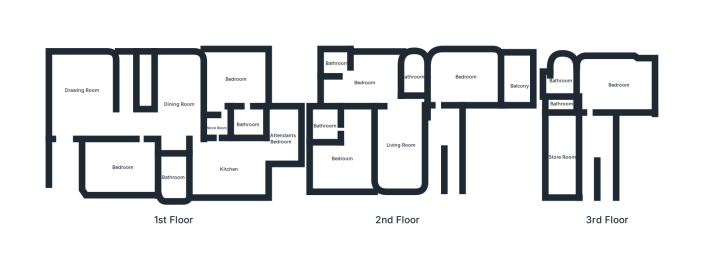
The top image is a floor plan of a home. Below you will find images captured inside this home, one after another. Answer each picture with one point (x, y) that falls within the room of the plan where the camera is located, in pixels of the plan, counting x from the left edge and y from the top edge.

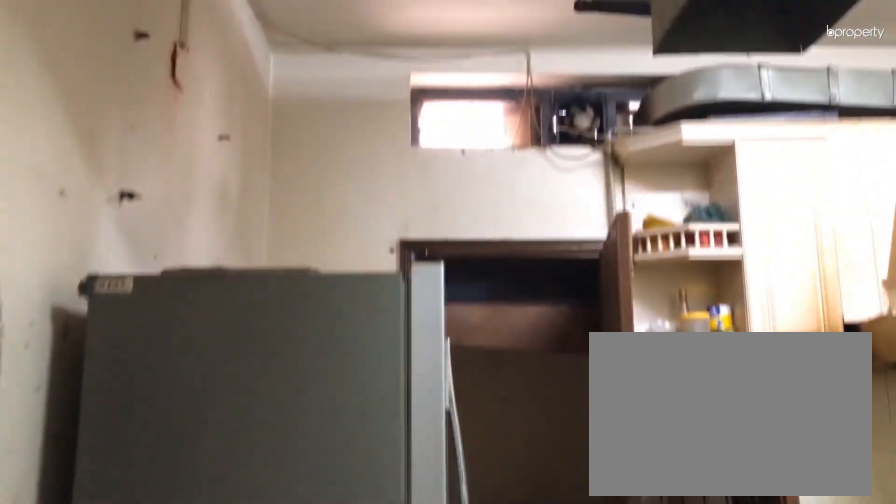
(227, 170)
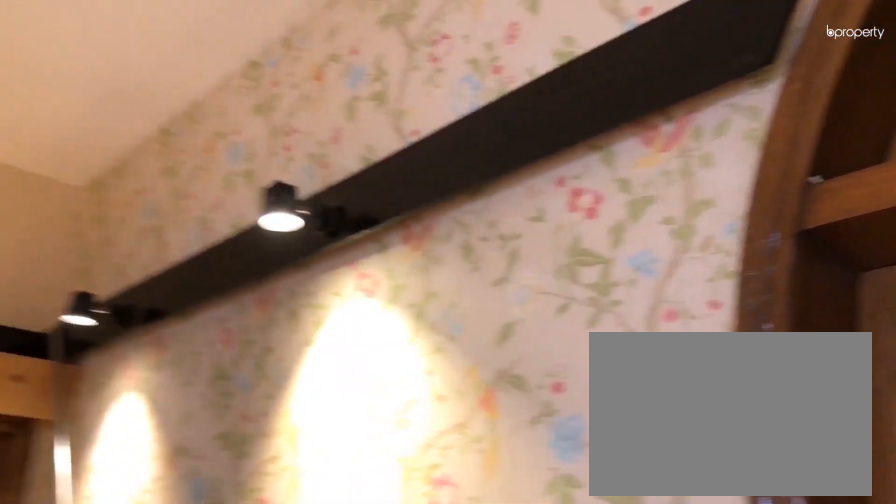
(466, 77)
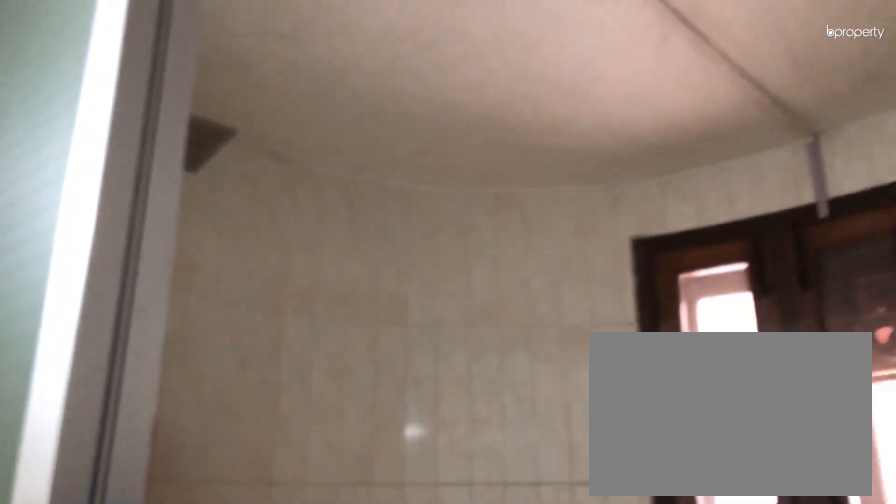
(410, 77)
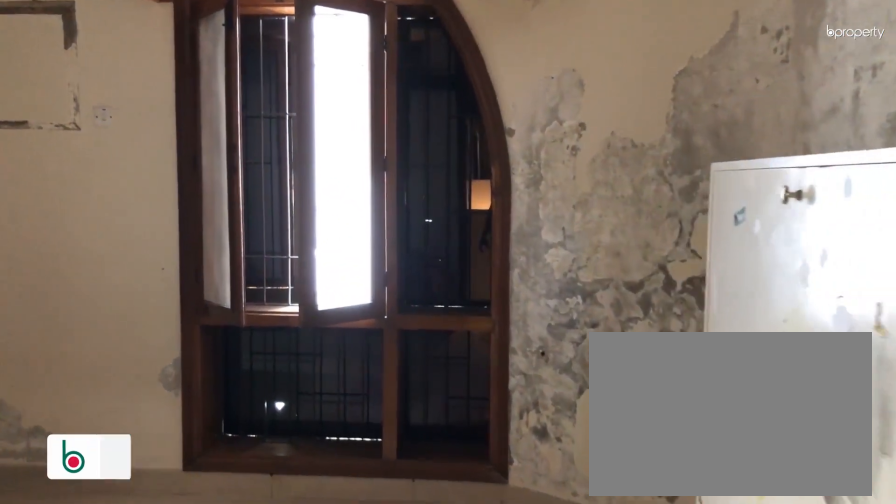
(364, 83)
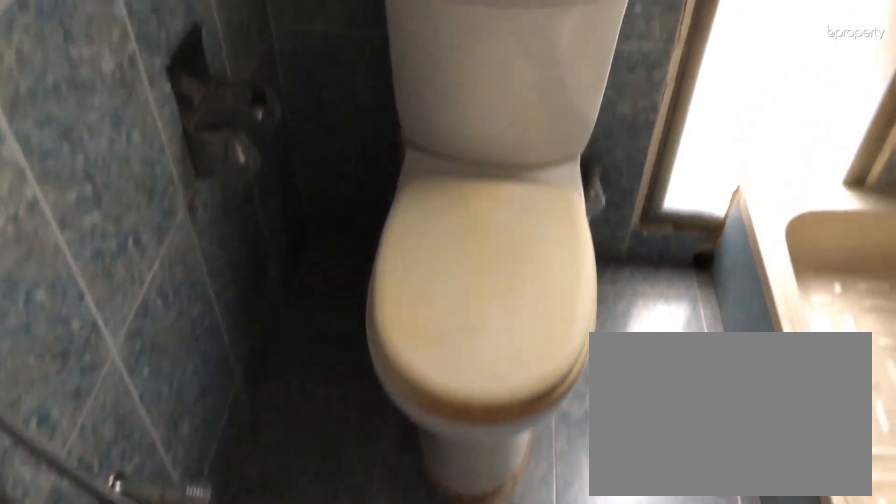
(335, 63)
